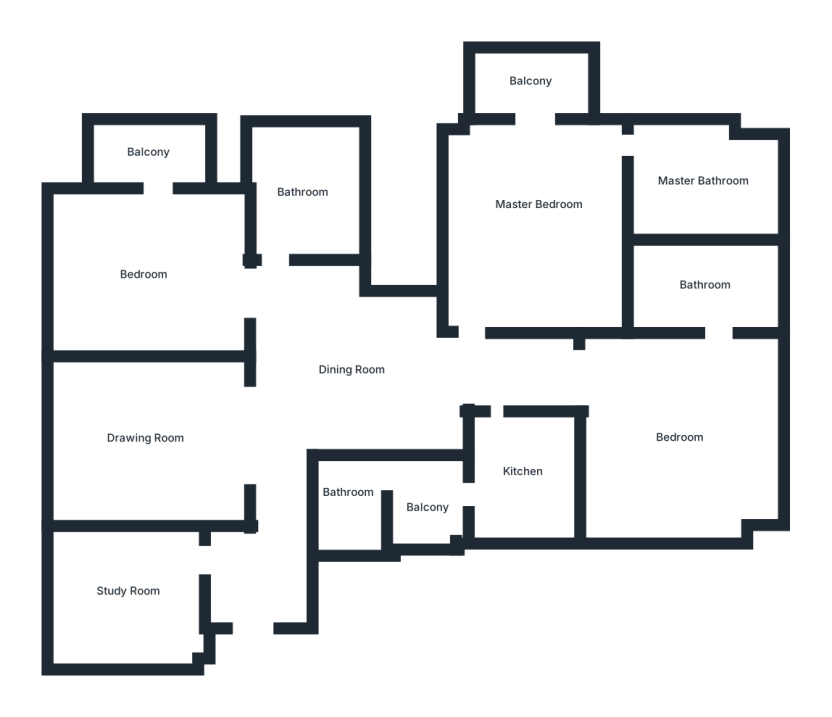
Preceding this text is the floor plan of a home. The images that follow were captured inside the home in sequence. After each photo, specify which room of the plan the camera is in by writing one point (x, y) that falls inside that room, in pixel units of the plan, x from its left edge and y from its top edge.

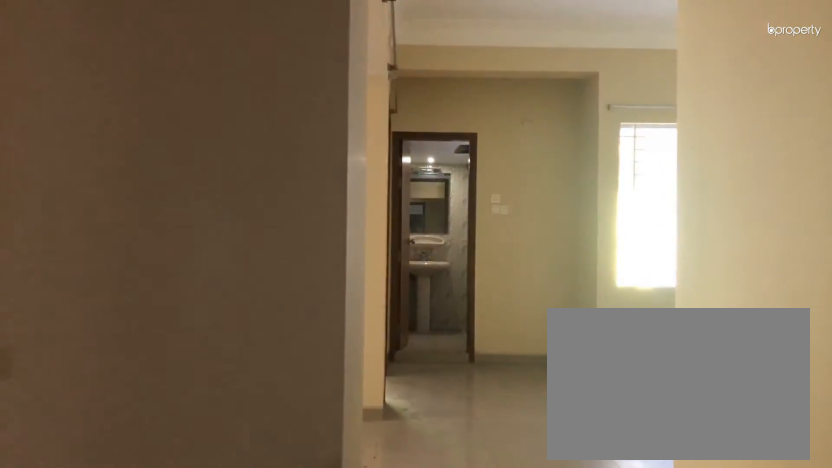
(268, 569)
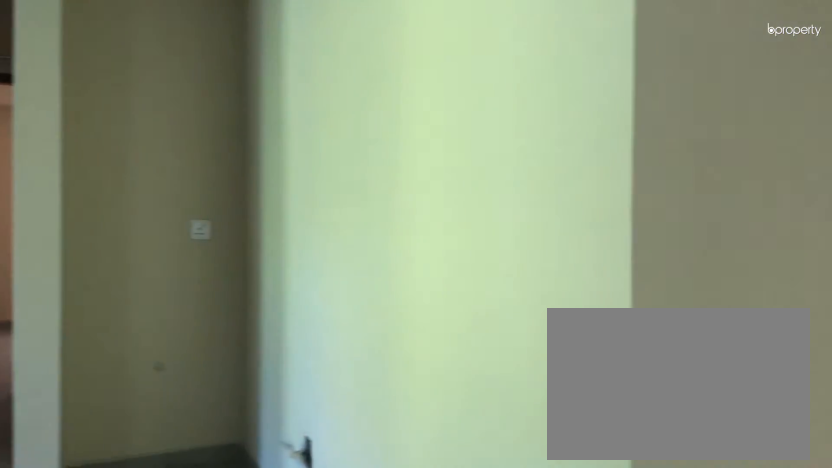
(147, 439)
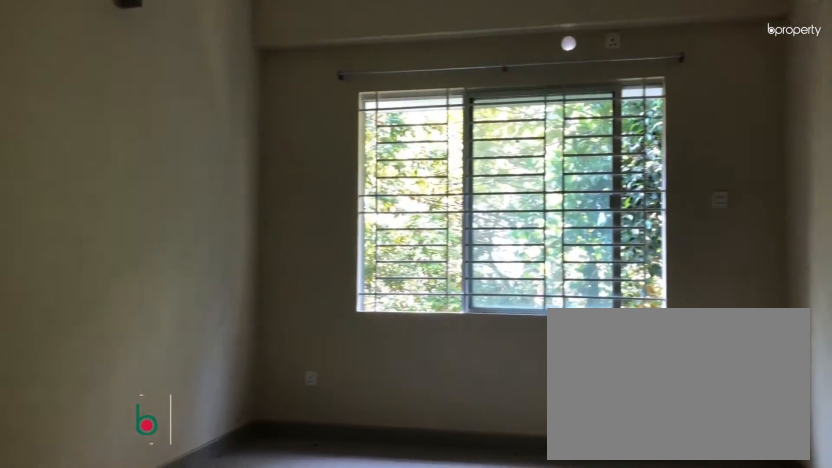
(147, 439)
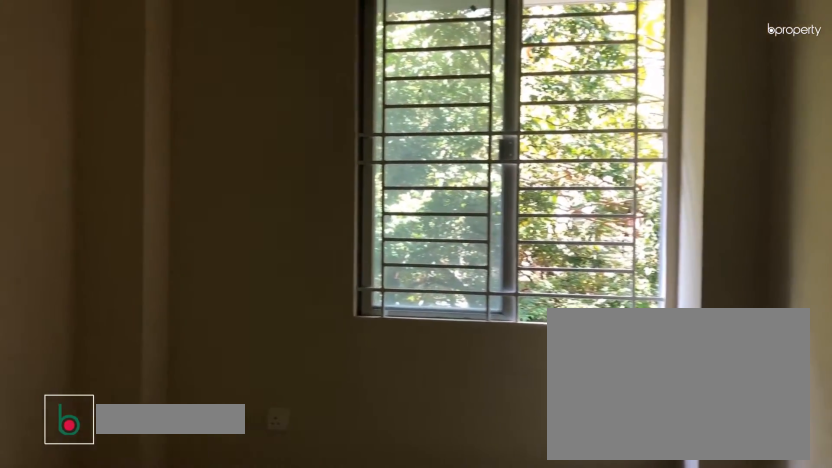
(128, 590)
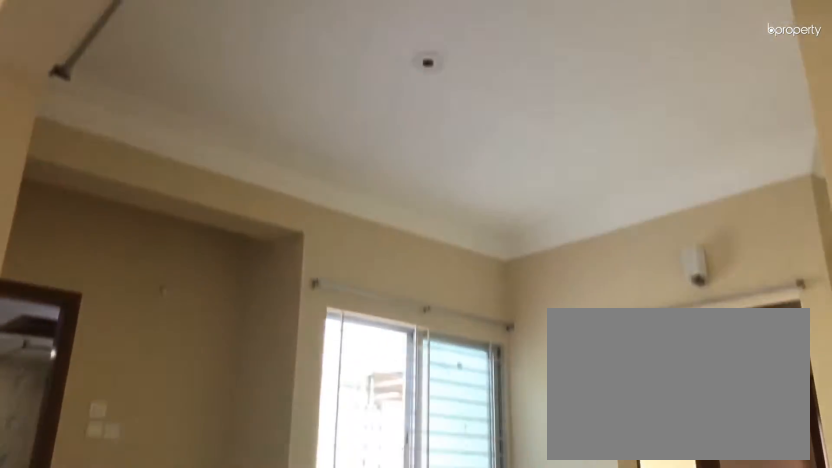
(351, 369)
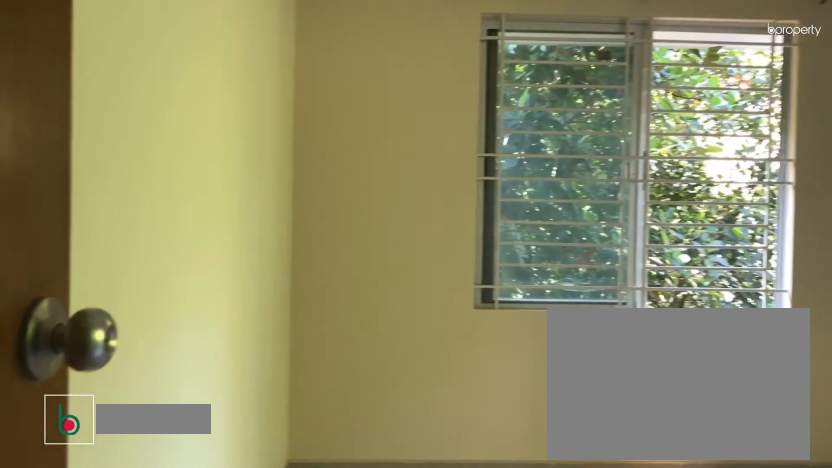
(143, 275)
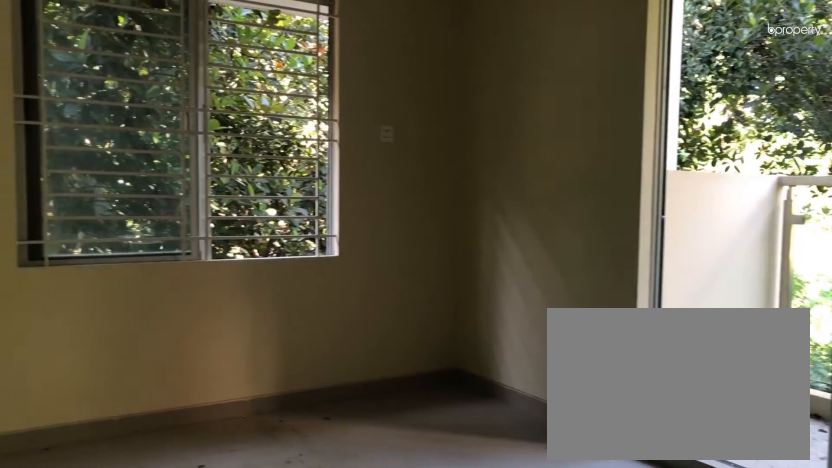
(143, 275)
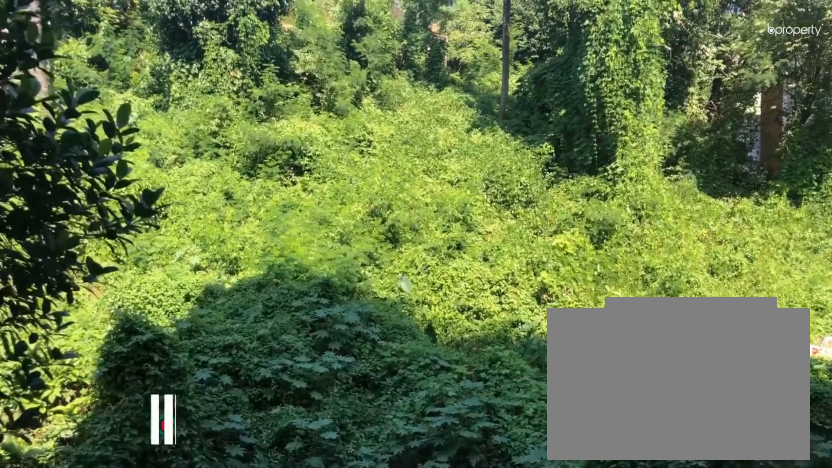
(148, 152)
